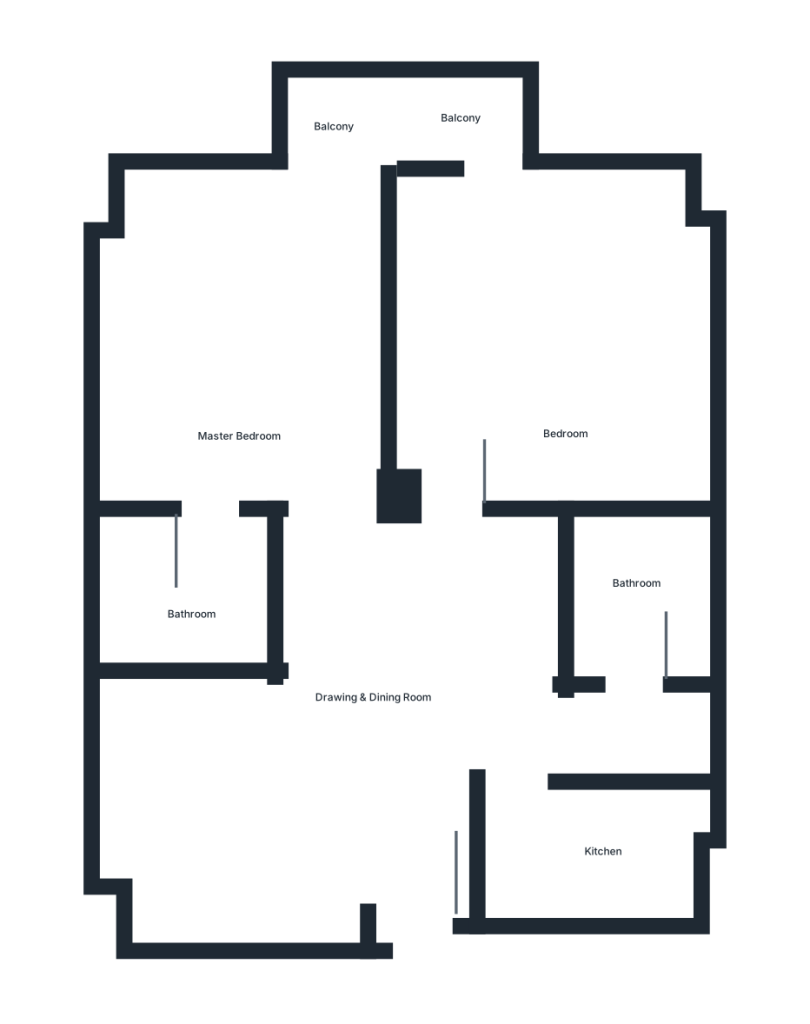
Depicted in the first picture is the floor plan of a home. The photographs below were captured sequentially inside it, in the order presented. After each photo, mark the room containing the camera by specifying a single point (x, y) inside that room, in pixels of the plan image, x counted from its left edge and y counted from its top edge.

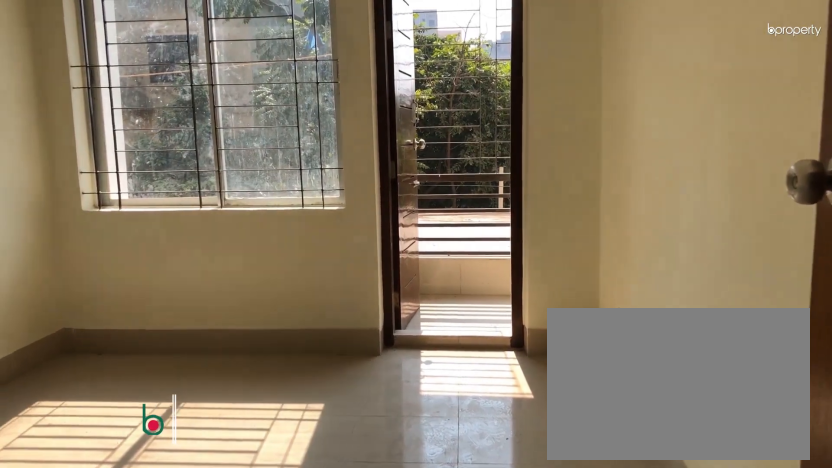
(206, 361)
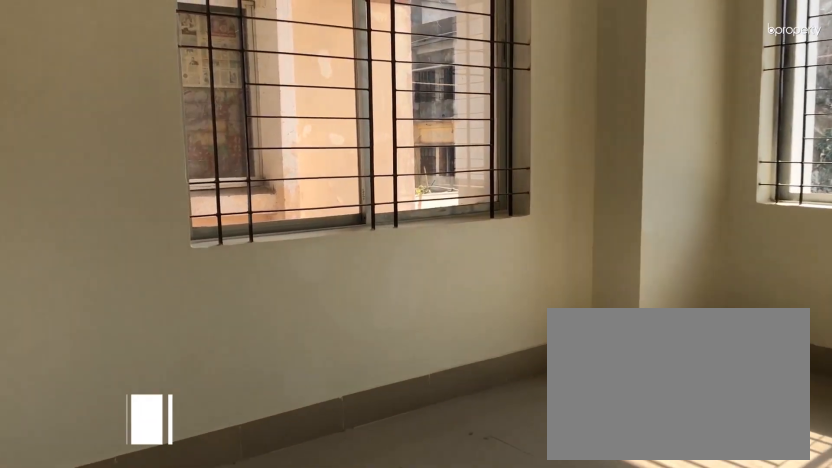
(206, 361)
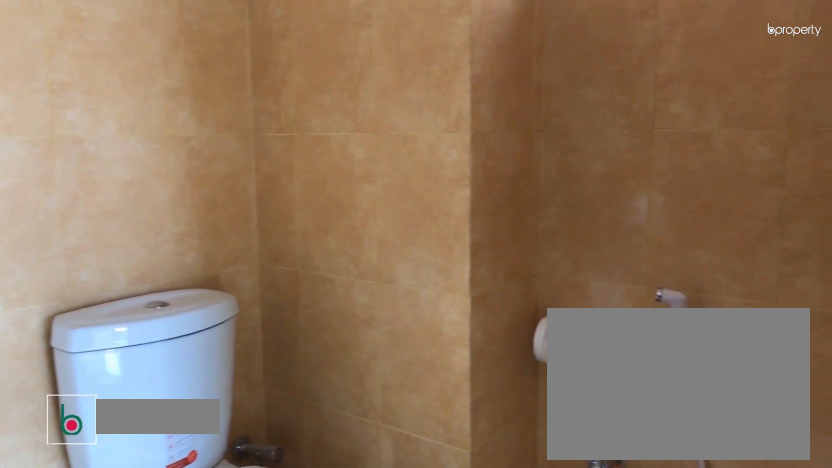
(192, 608)
